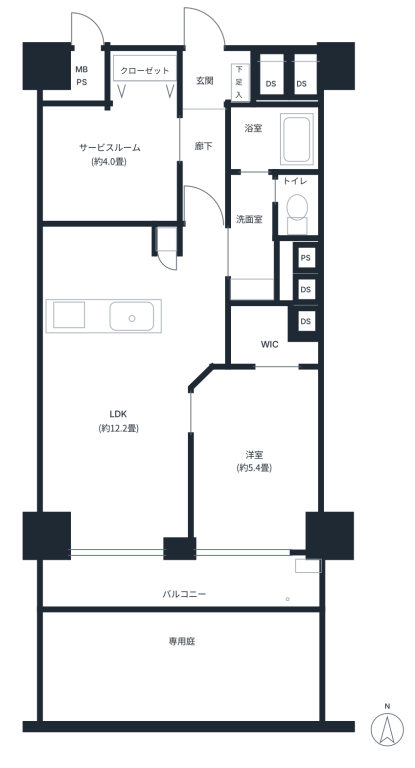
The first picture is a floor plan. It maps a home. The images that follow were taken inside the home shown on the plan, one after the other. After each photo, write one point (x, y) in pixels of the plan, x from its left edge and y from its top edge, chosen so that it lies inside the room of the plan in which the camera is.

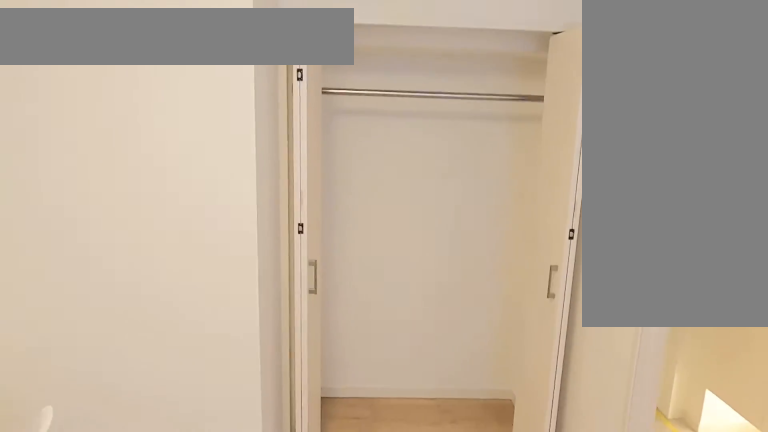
(112, 160)
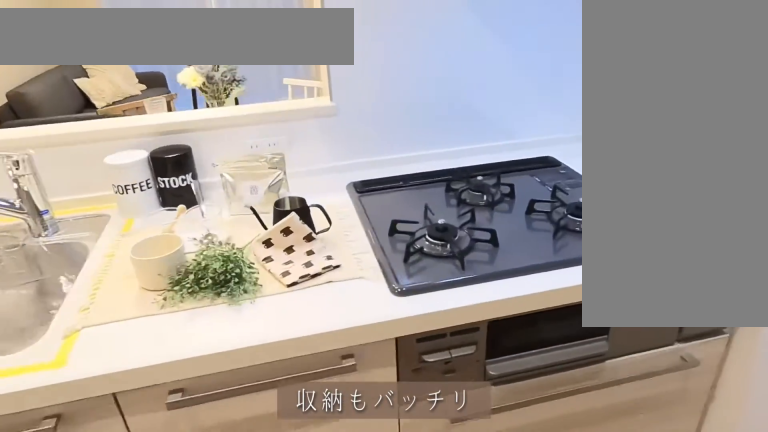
(110, 263)
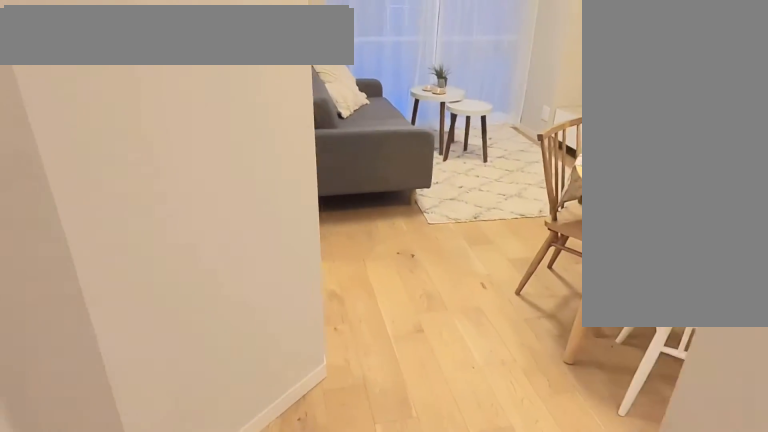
(121, 429)
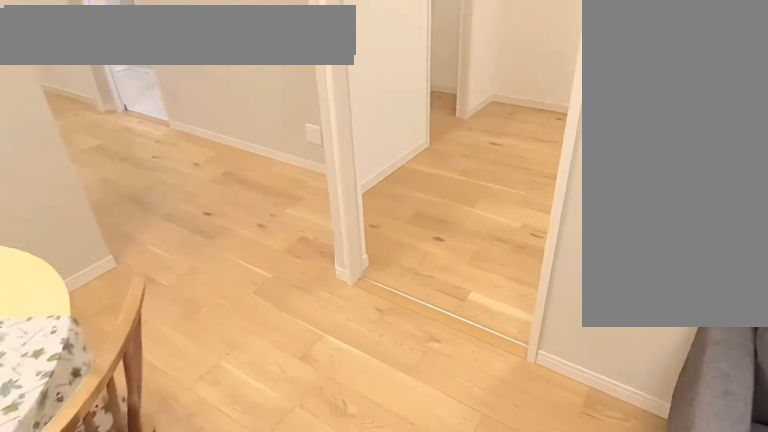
(122, 429)
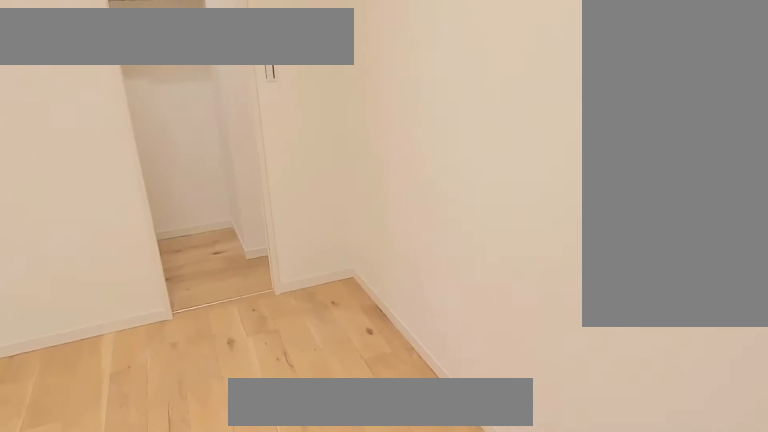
(263, 457)
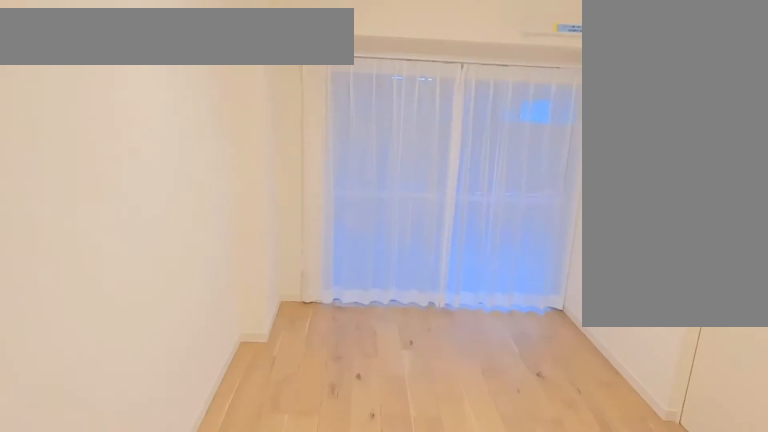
(264, 457)
